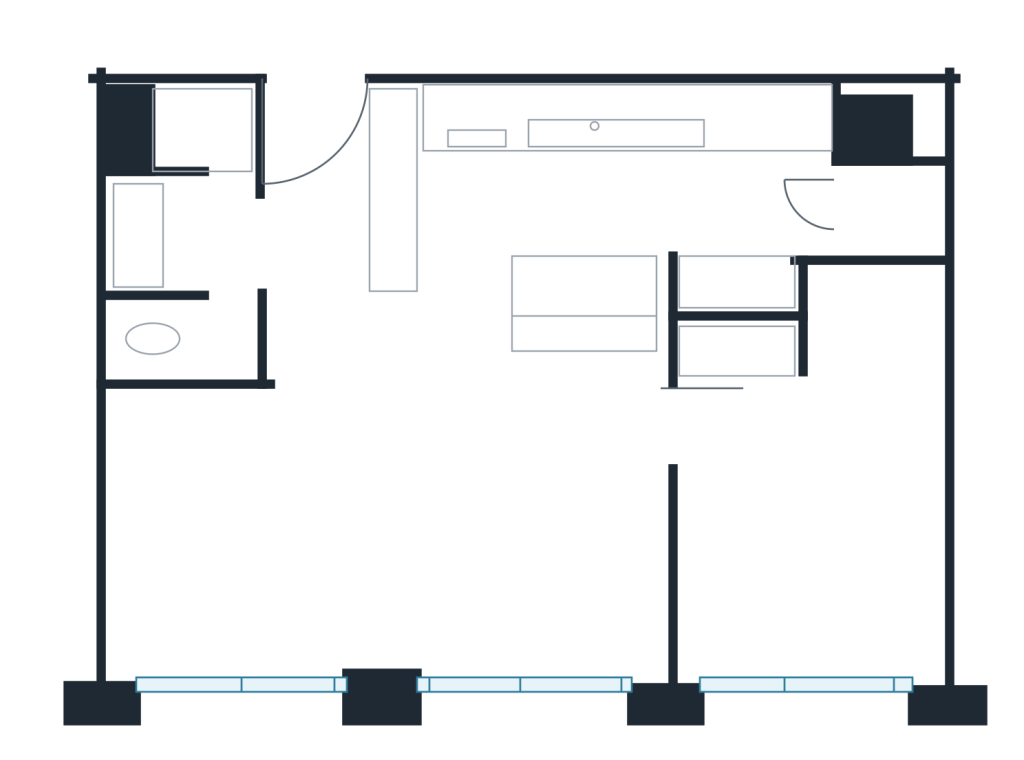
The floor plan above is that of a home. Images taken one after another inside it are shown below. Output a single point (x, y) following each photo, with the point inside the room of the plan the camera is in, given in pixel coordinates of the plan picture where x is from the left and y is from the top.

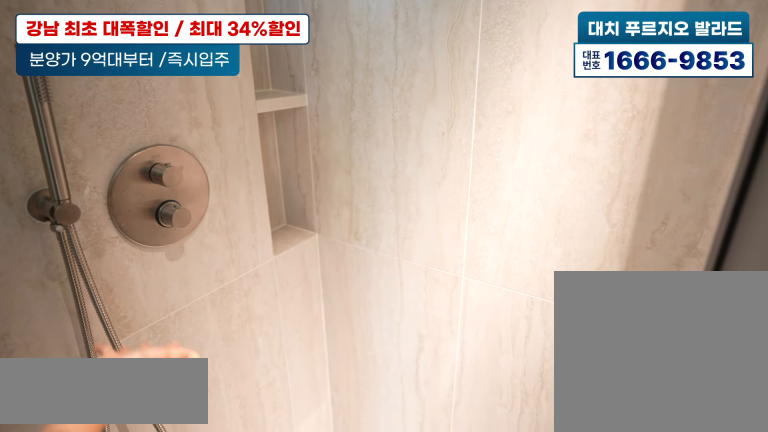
(203, 215)
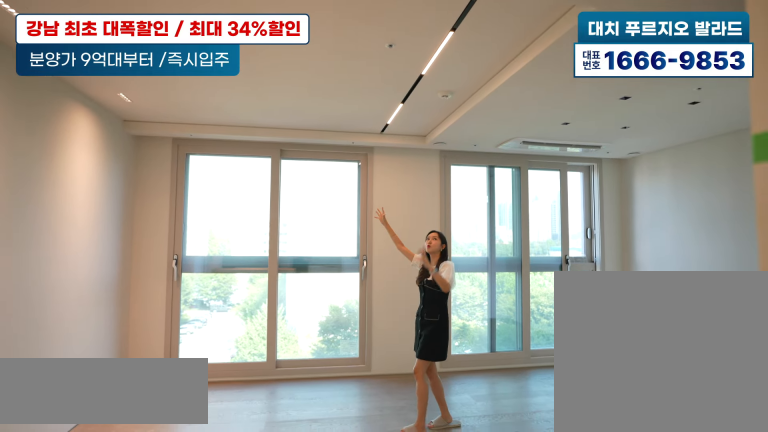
(346, 492)
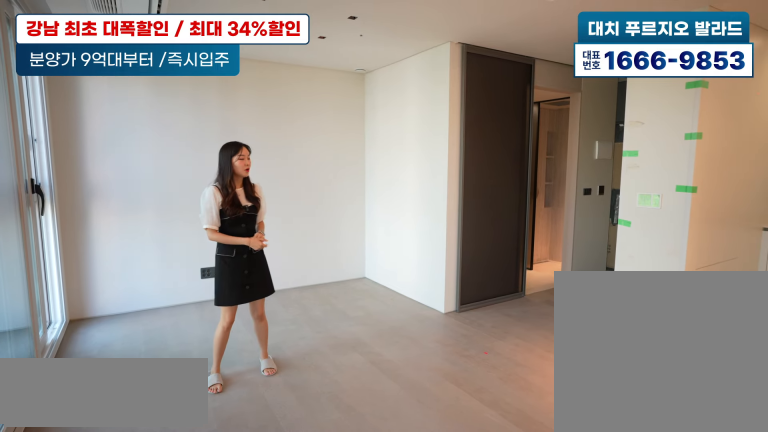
(347, 493)
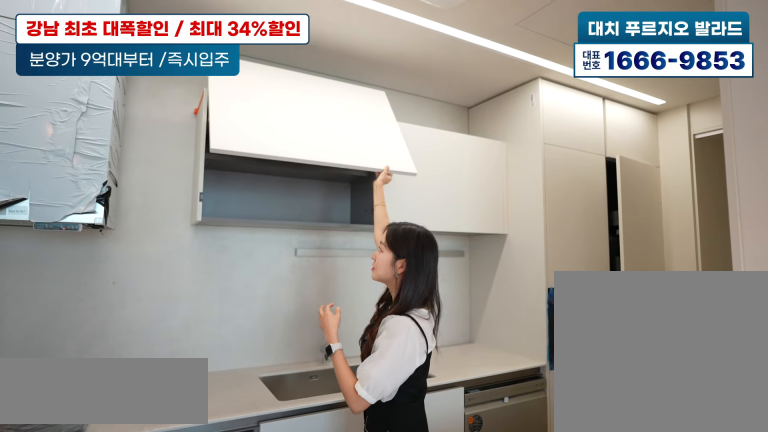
(650, 187)
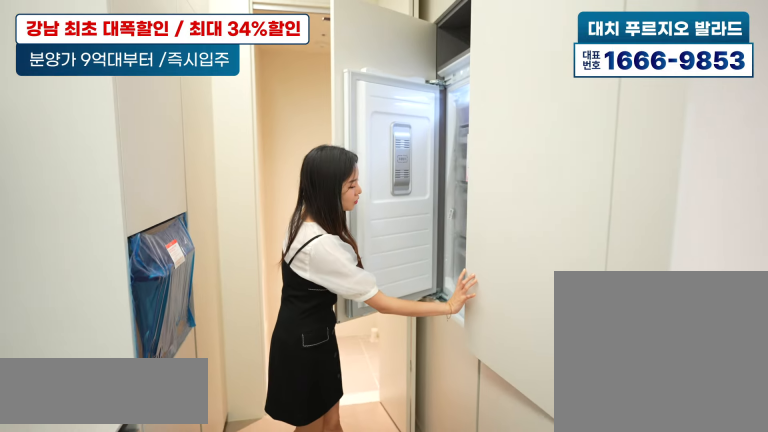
(650, 187)
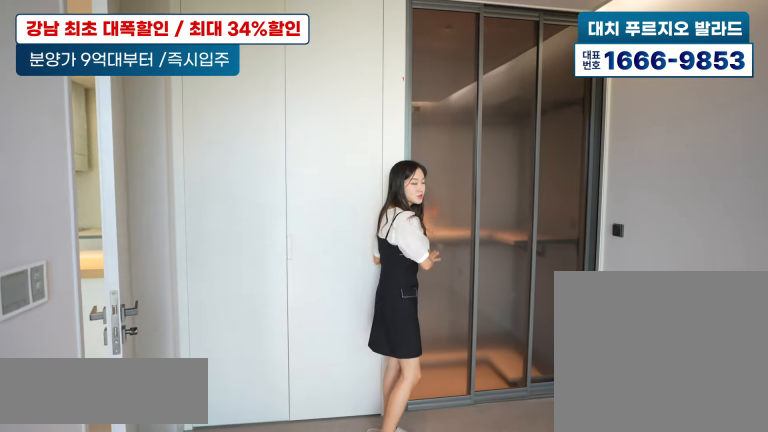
(799, 516)
